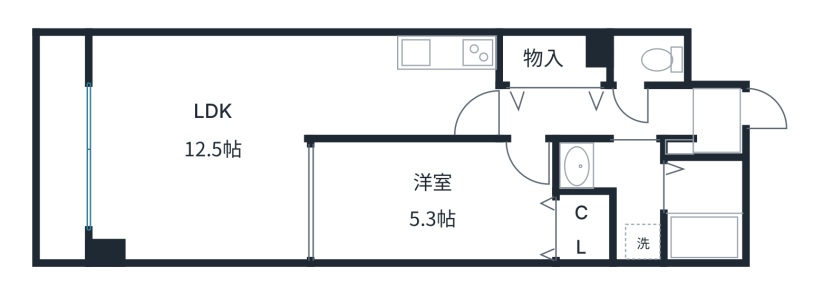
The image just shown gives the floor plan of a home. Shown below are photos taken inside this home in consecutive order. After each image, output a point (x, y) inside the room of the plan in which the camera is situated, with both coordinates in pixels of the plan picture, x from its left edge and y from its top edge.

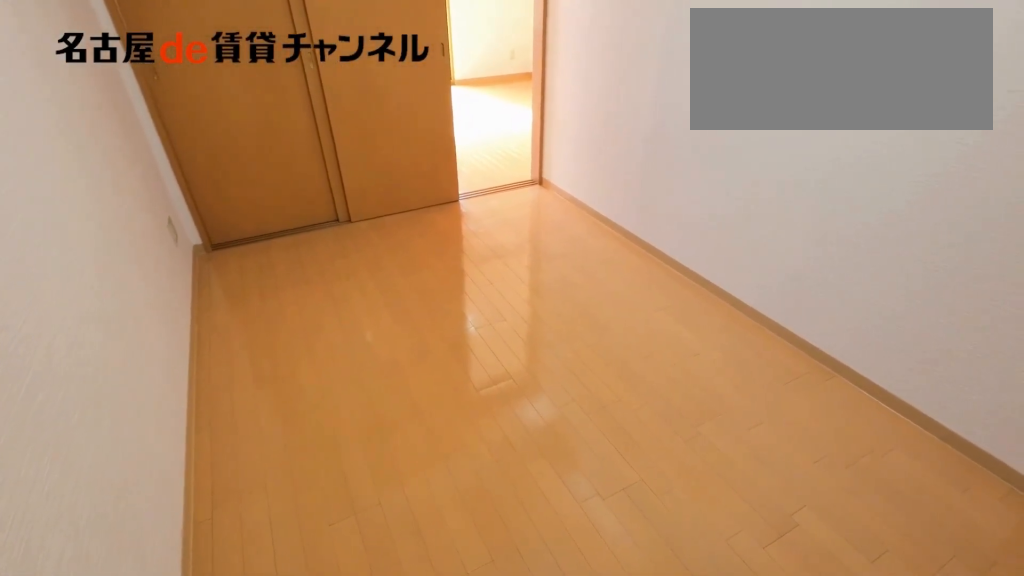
(433, 202)
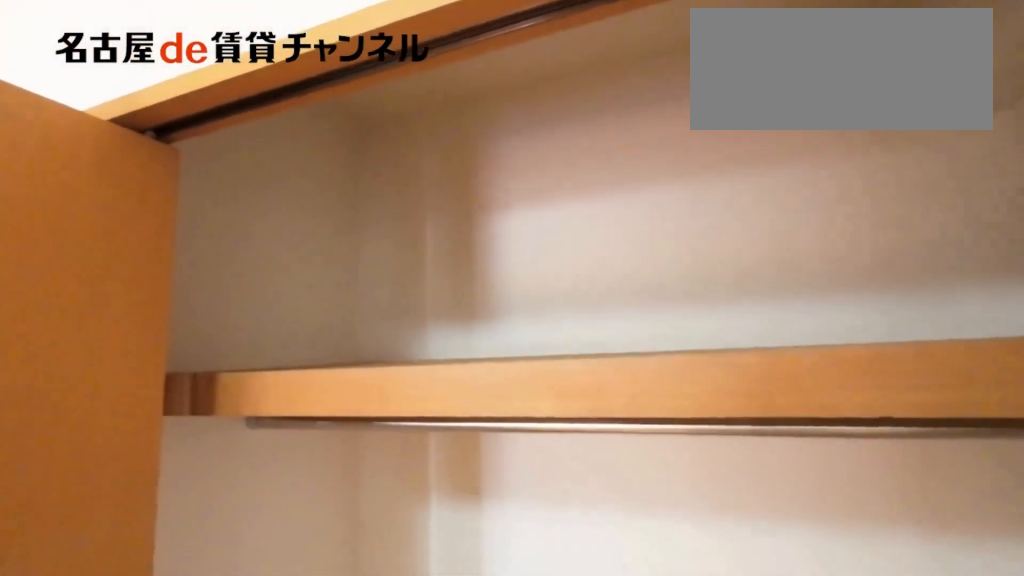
(580, 229)
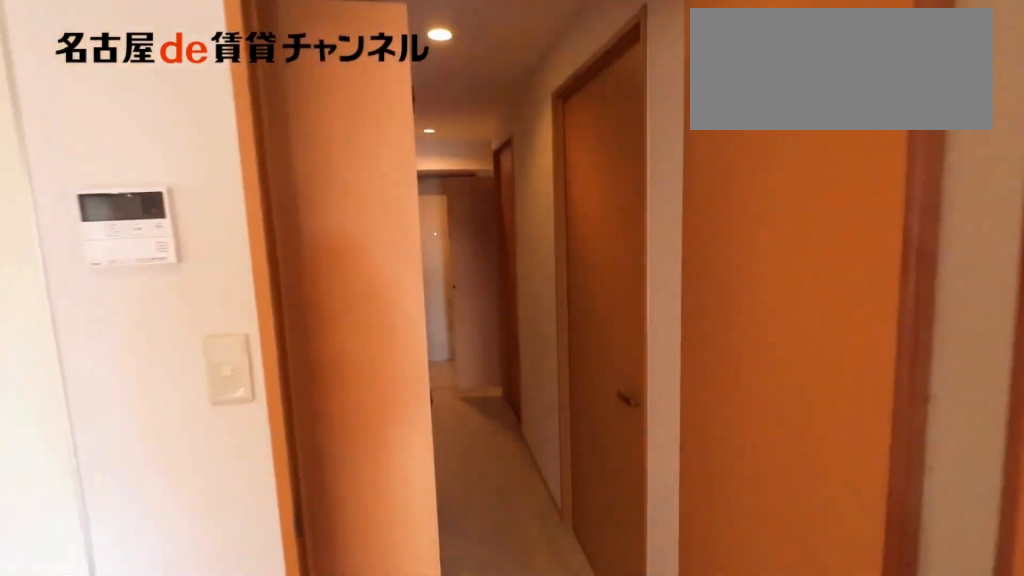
(399, 104)
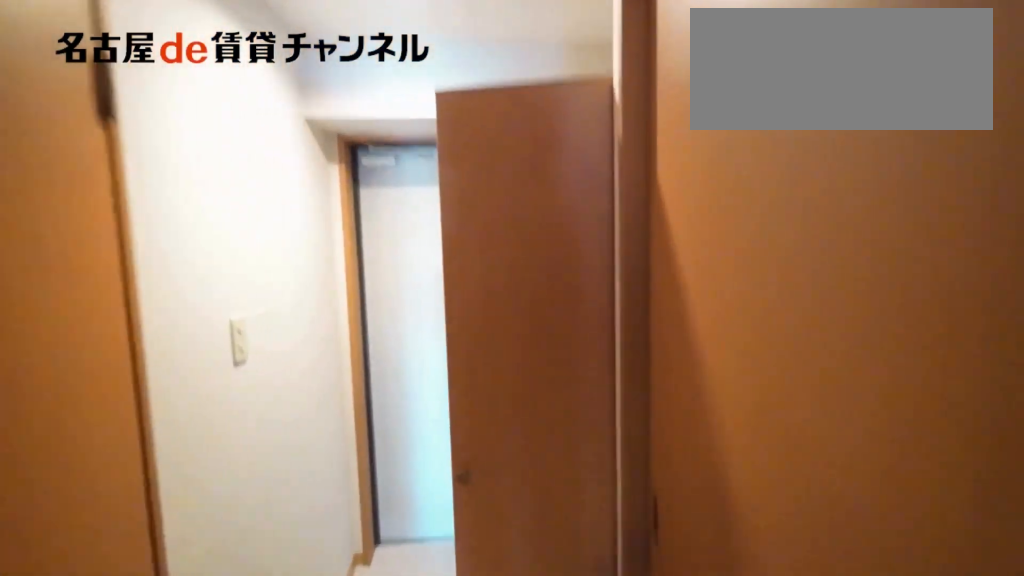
(598, 114)
